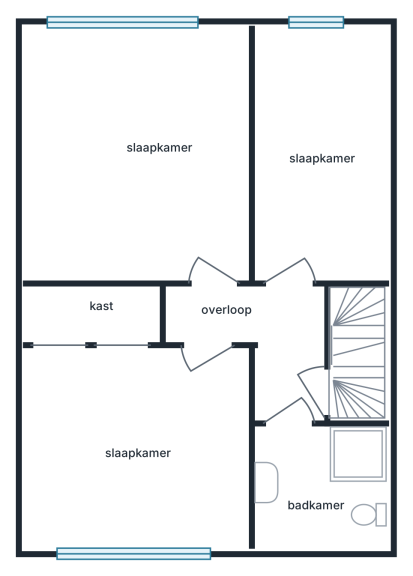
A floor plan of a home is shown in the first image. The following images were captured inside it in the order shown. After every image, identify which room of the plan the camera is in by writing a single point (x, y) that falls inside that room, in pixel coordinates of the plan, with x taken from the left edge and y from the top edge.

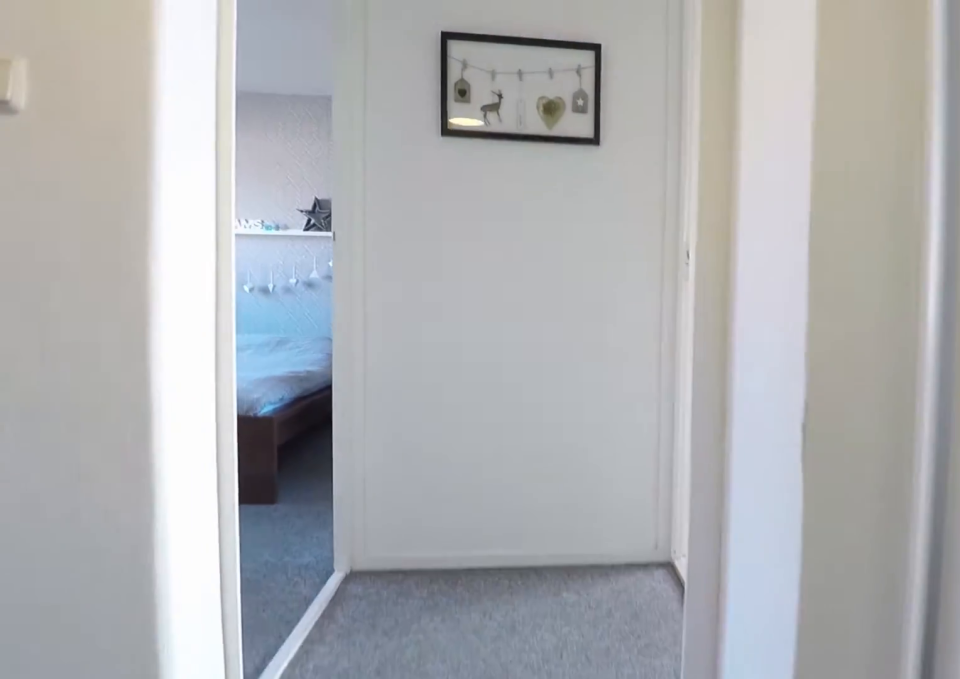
(317, 351)
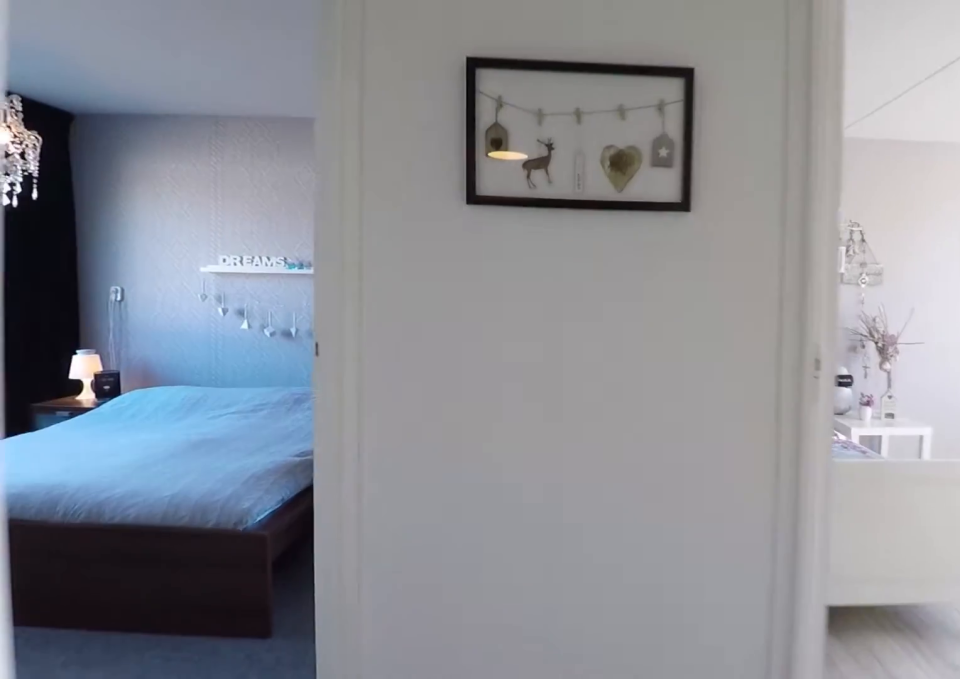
(317, 351)
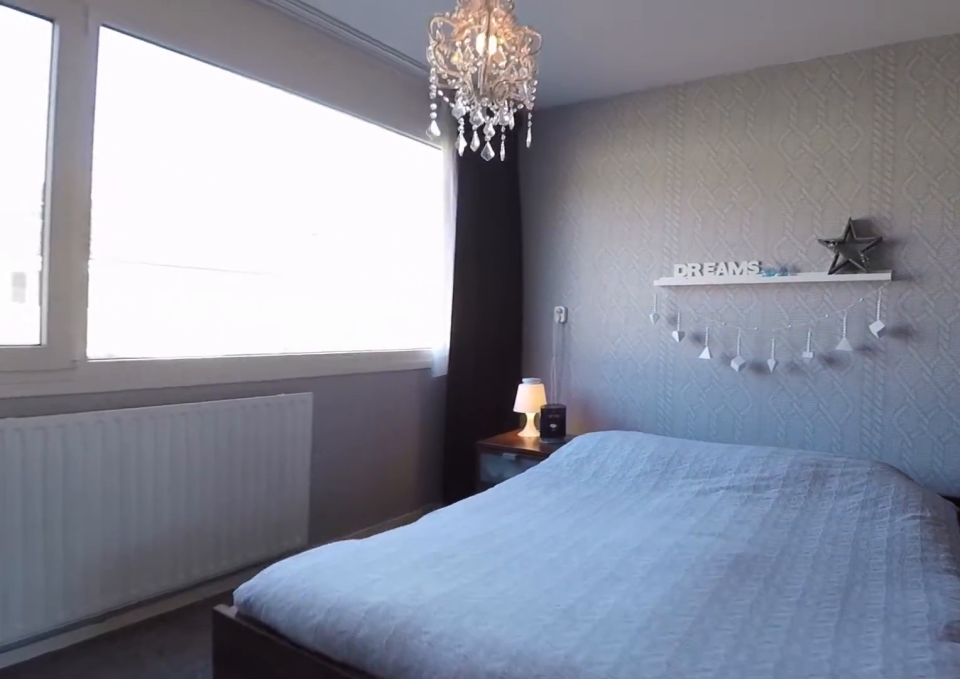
(244, 448)
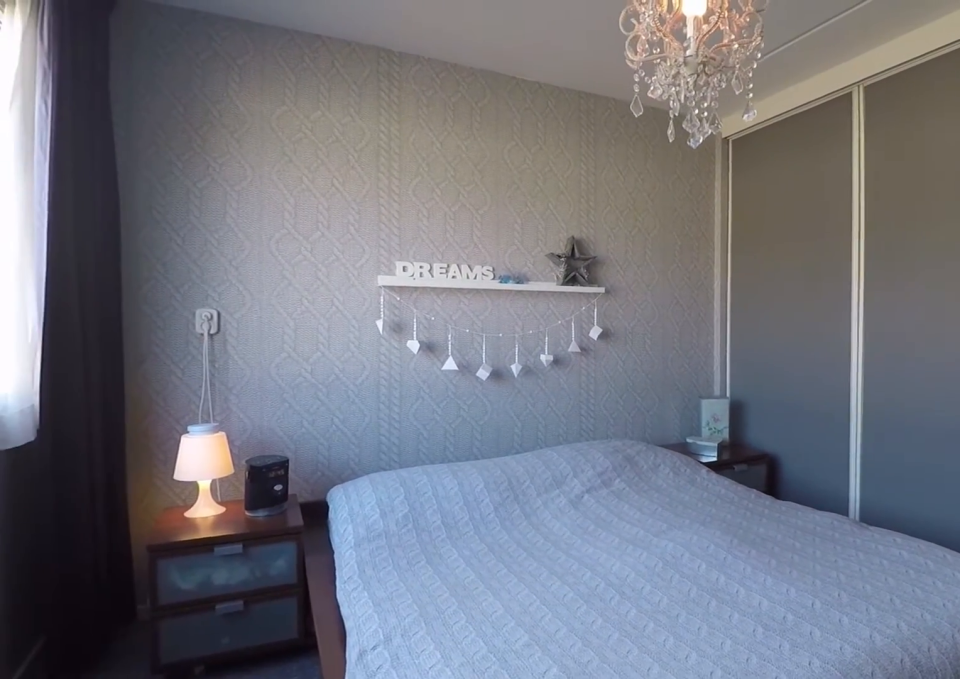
(244, 448)
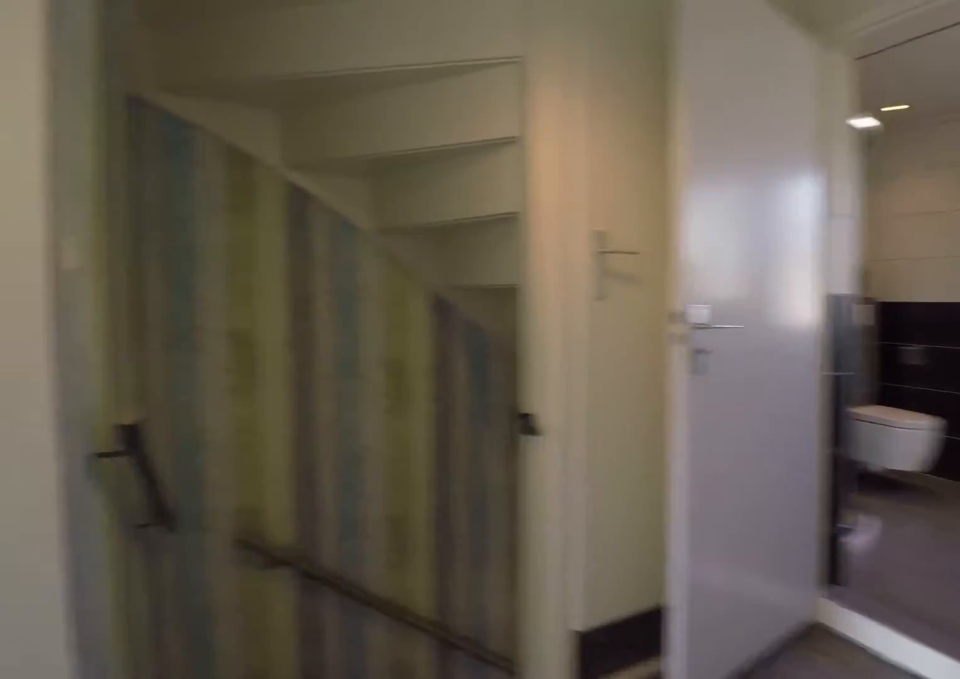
(317, 352)
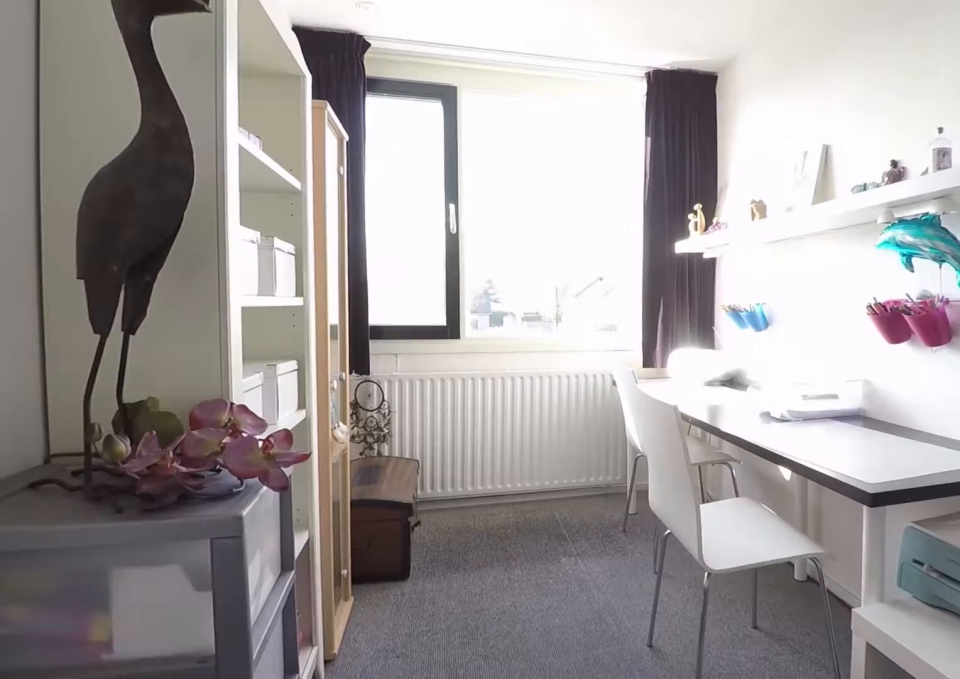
(321, 155)
